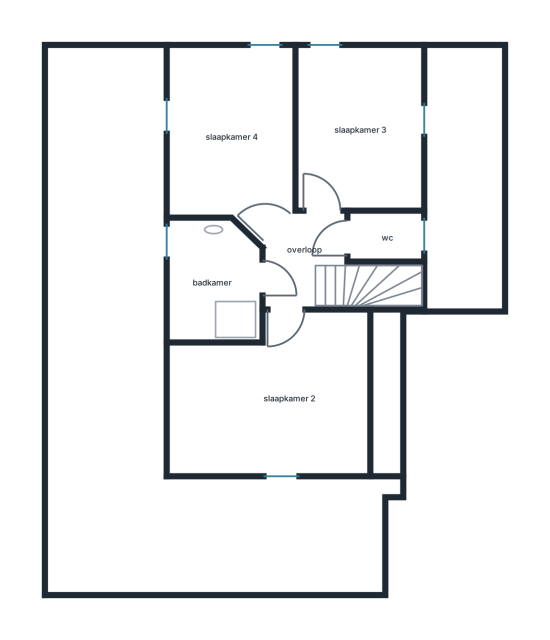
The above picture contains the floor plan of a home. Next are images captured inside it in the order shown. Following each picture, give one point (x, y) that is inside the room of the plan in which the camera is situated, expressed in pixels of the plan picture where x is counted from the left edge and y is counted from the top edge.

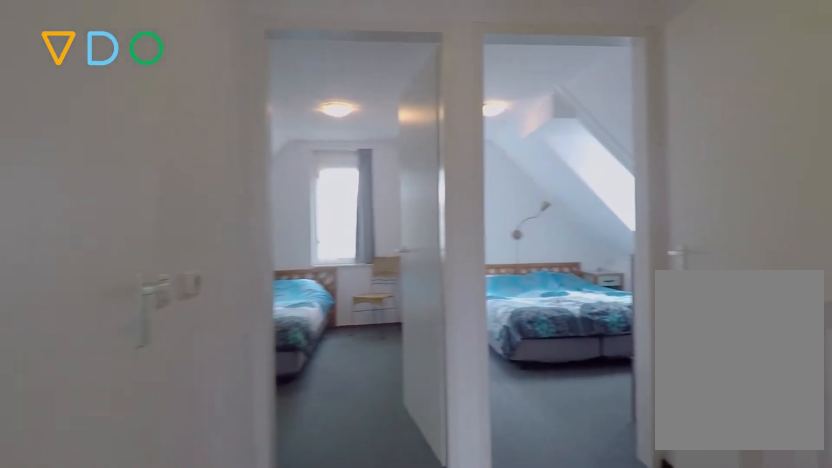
(302, 257)
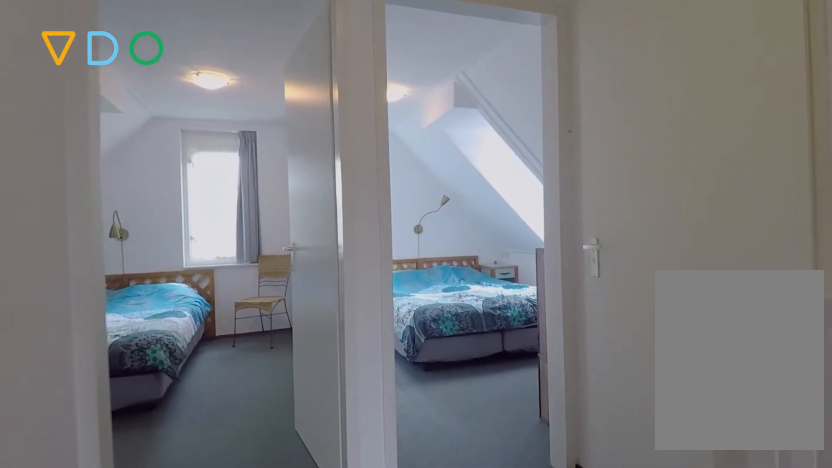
(302, 257)
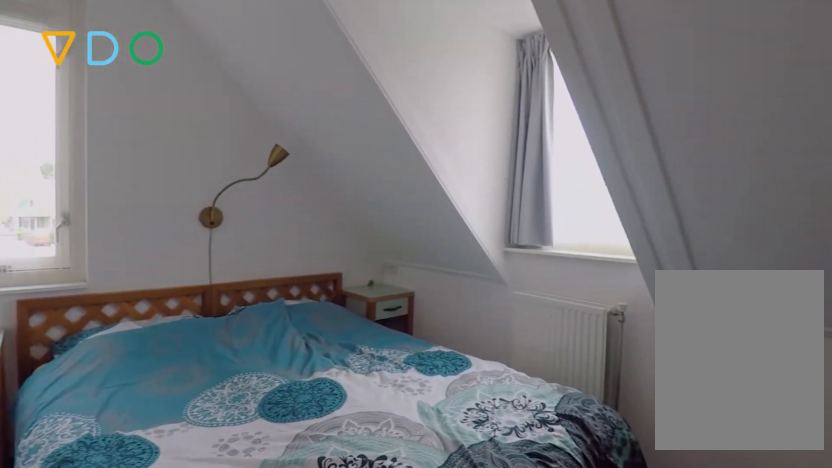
(360, 128)
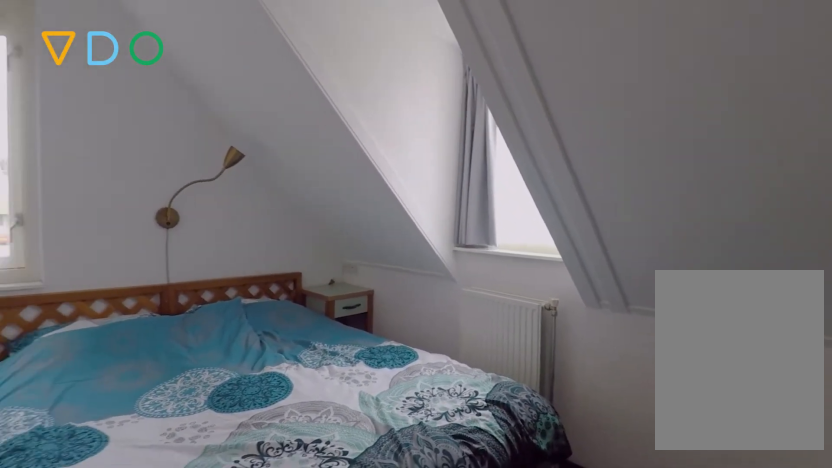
(360, 128)
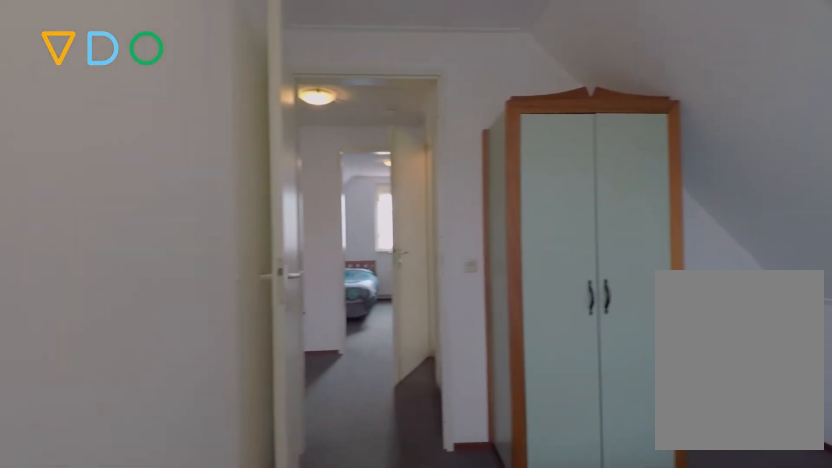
(231, 136)
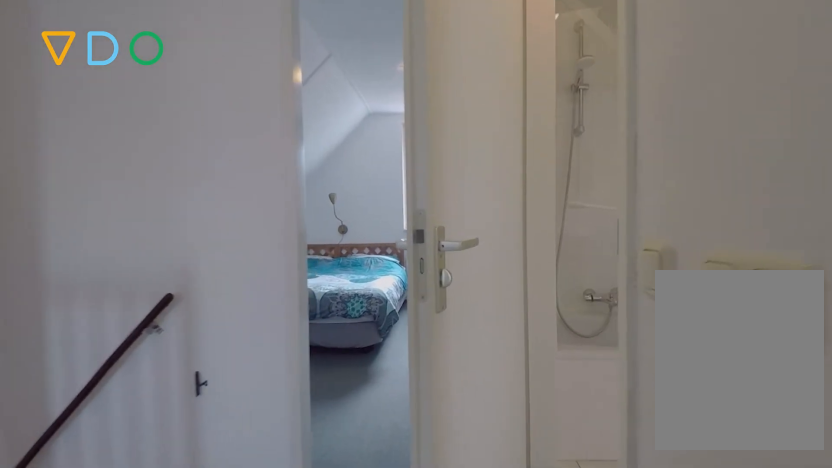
(302, 257)
